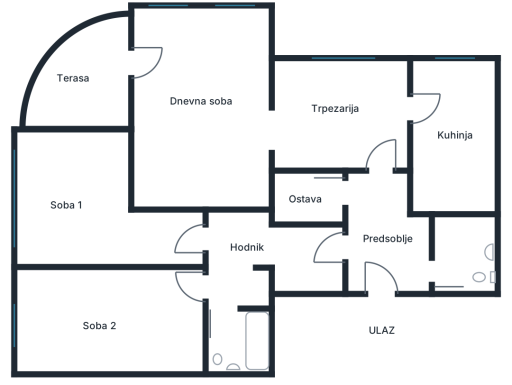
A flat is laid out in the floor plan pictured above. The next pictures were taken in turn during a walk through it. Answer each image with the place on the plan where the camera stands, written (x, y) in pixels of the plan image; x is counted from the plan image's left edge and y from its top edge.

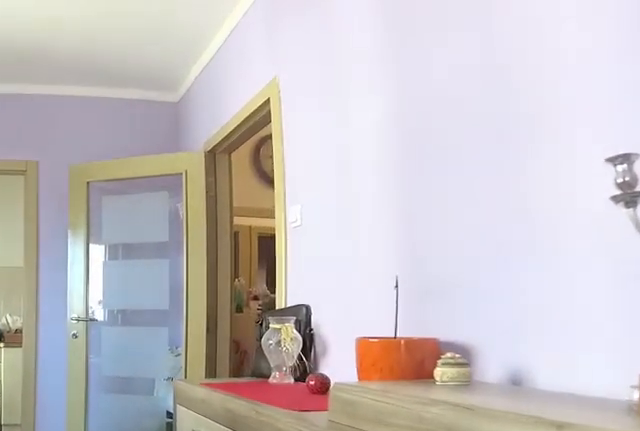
(277, 133)
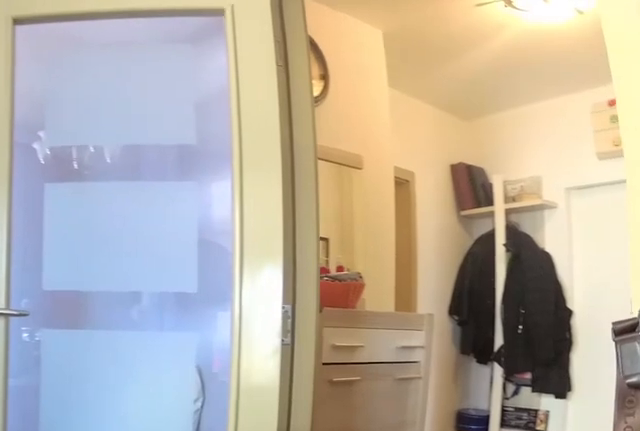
(347, 132)
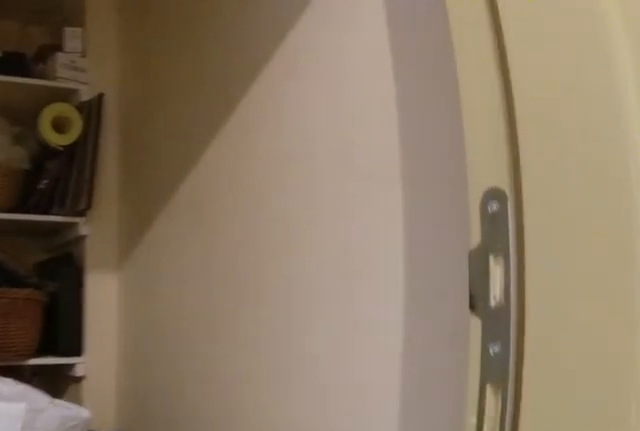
(361, 190)
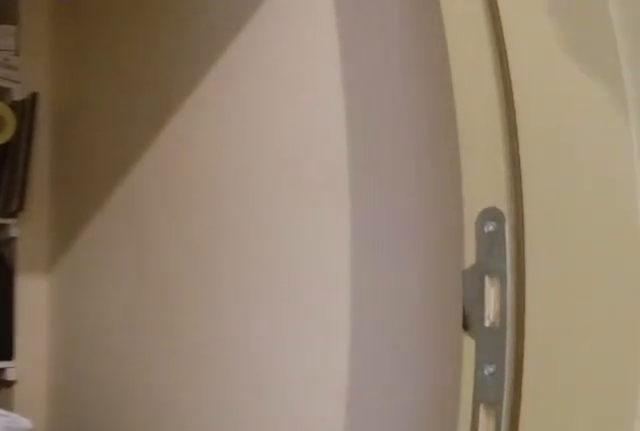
(360, 193)
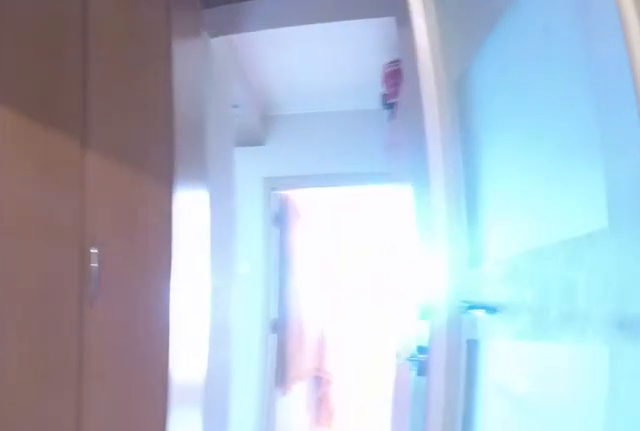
(377, 219)
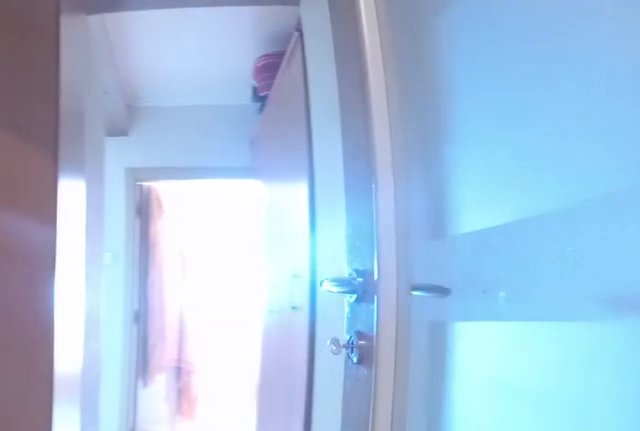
(373, 236)
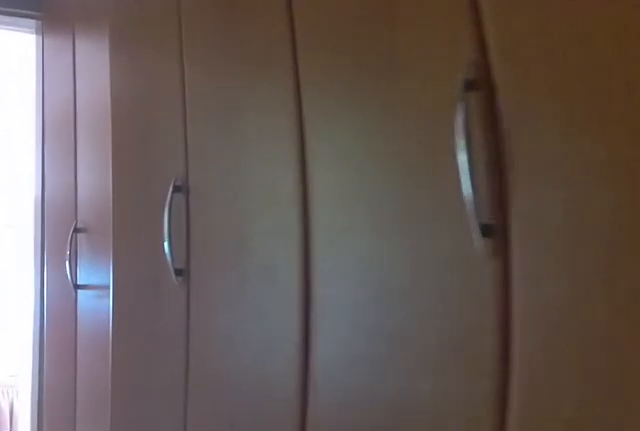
(293, 249)
